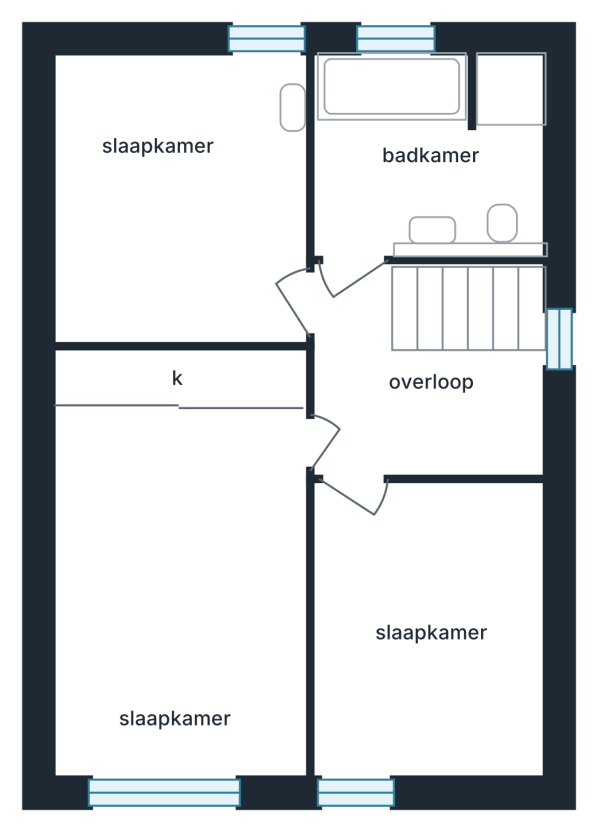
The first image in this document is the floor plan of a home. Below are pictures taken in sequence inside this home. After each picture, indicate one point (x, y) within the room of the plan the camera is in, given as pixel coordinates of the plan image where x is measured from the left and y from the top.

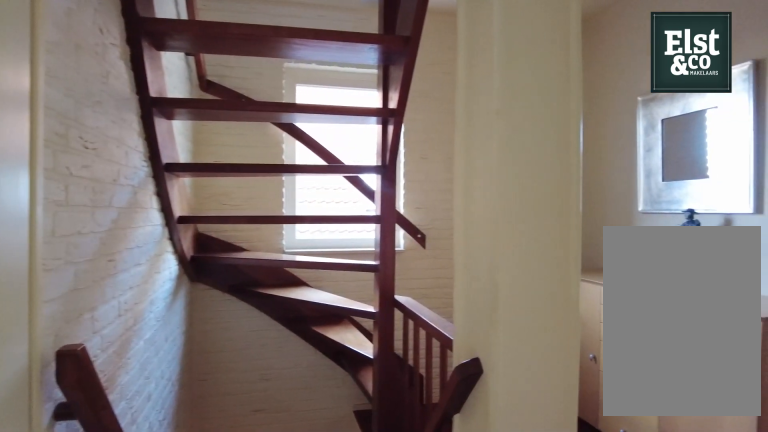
(419, 393)
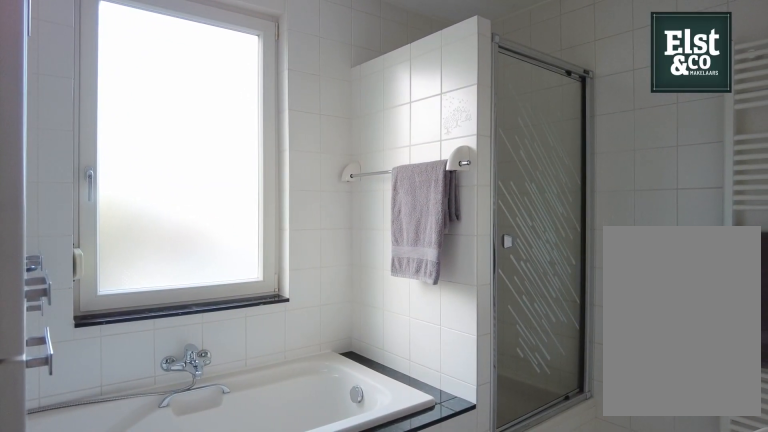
(437, 168)
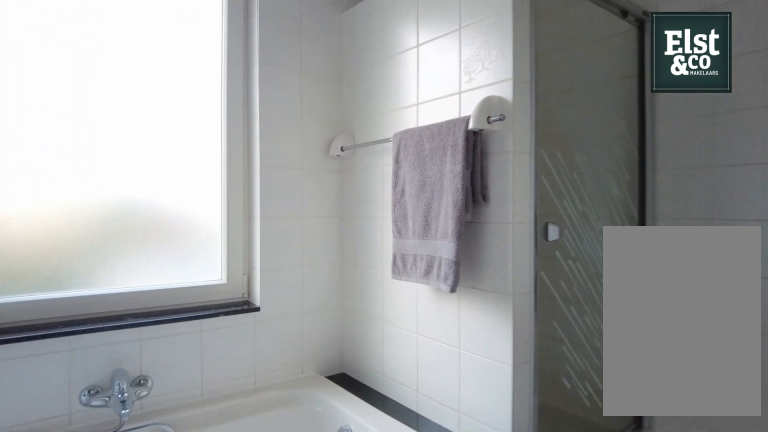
(437, 168)
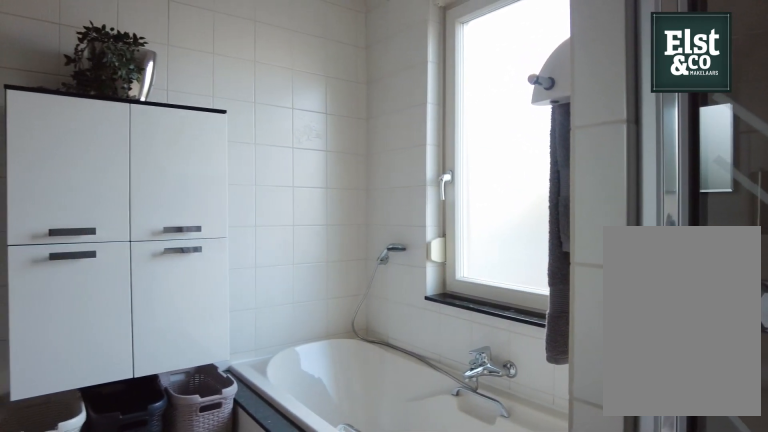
(437, 168)
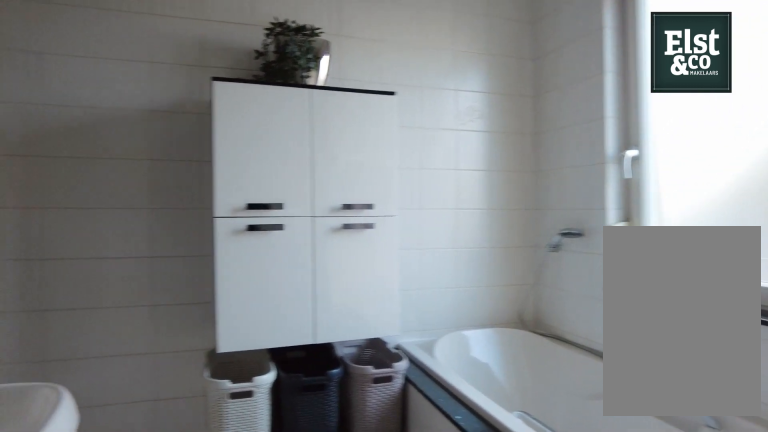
(437, 168)
